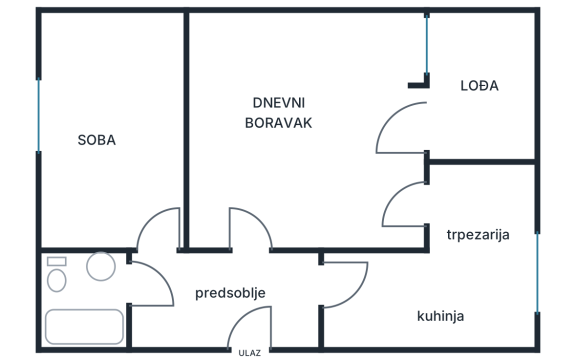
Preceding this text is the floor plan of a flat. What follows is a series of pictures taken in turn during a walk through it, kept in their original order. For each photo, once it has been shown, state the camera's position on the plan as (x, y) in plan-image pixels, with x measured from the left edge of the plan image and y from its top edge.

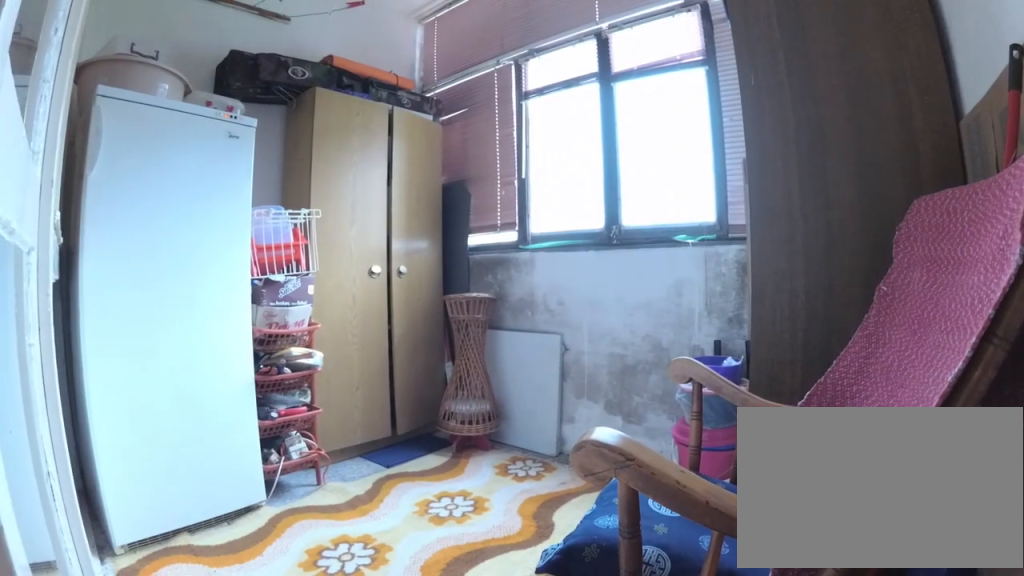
(423, 131)
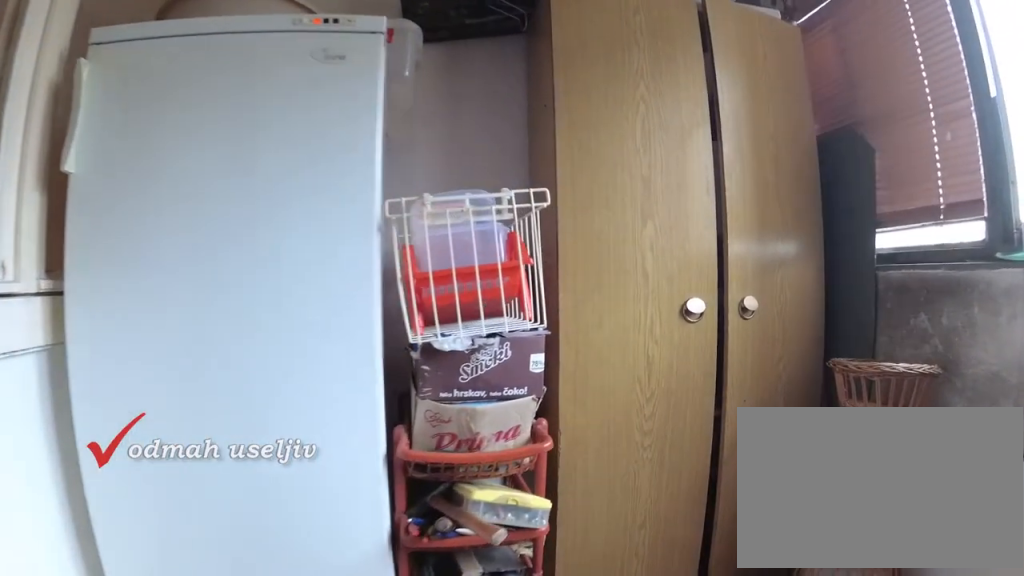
(479, 87)
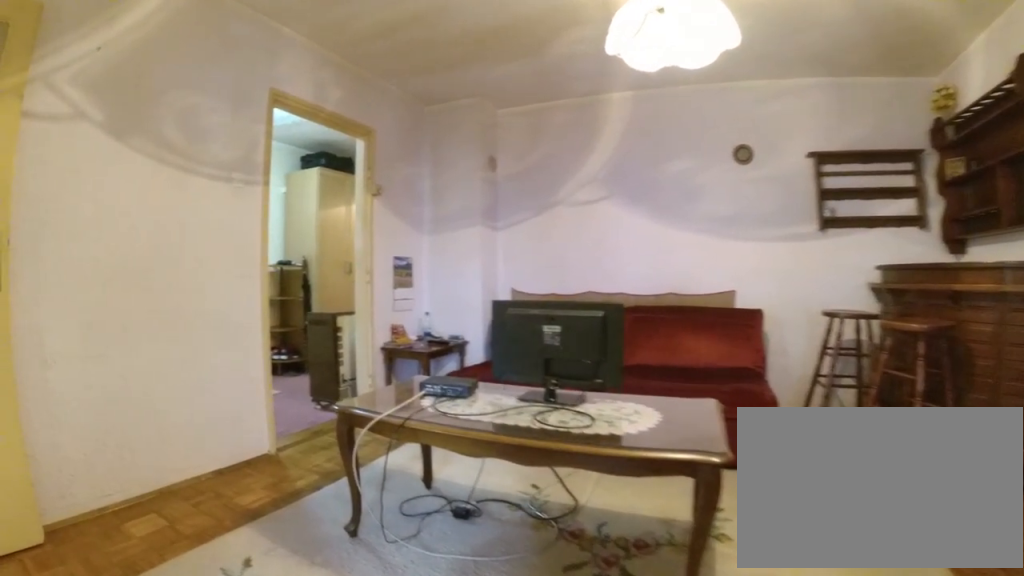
(401, 123)
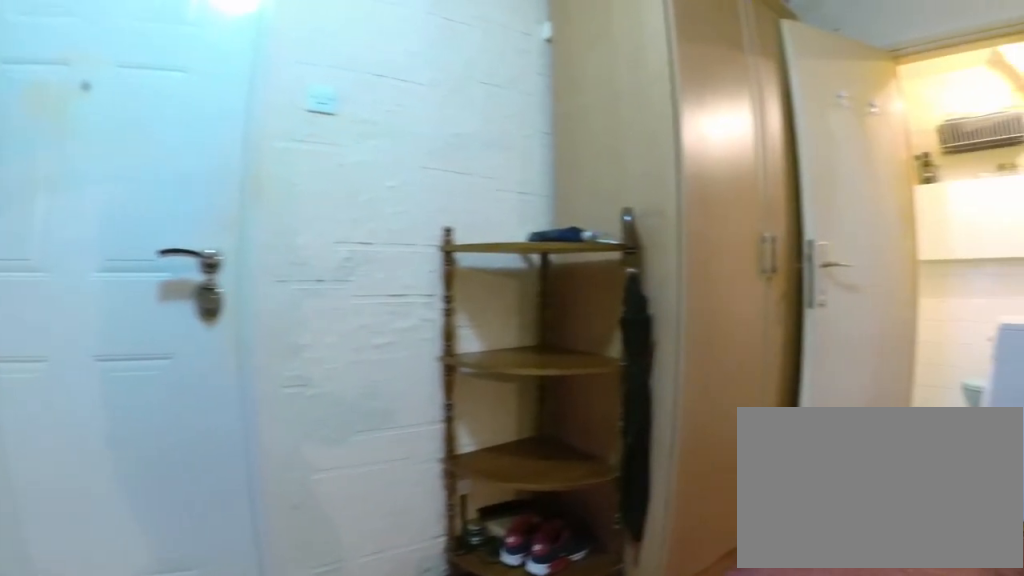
(250, 273)
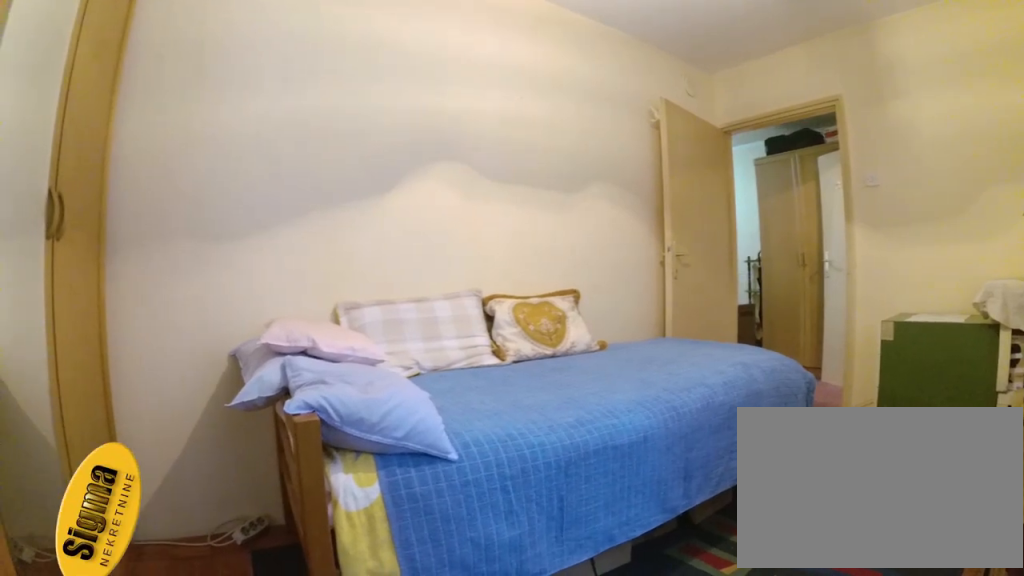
(69, 77)
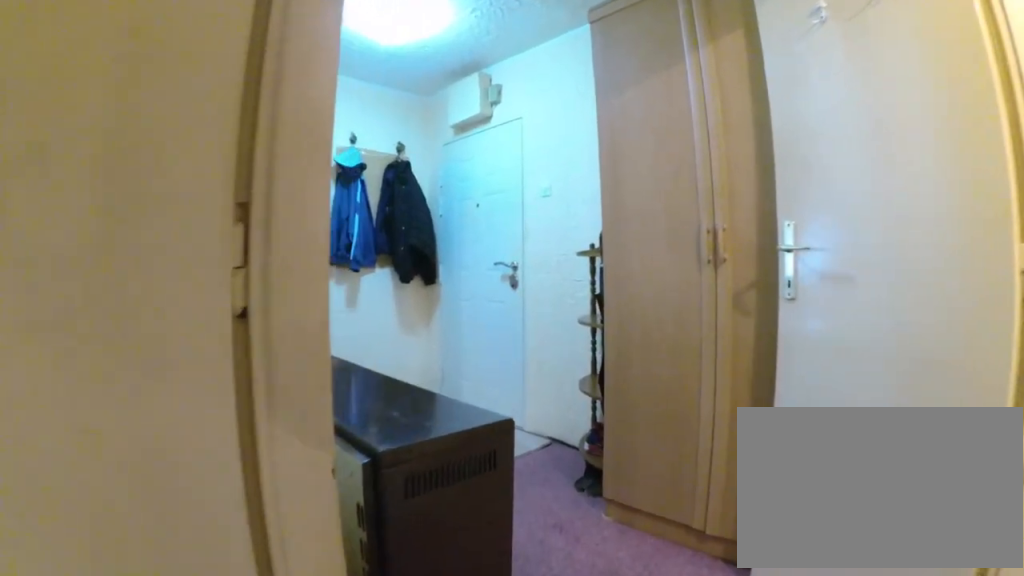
(151, 213)
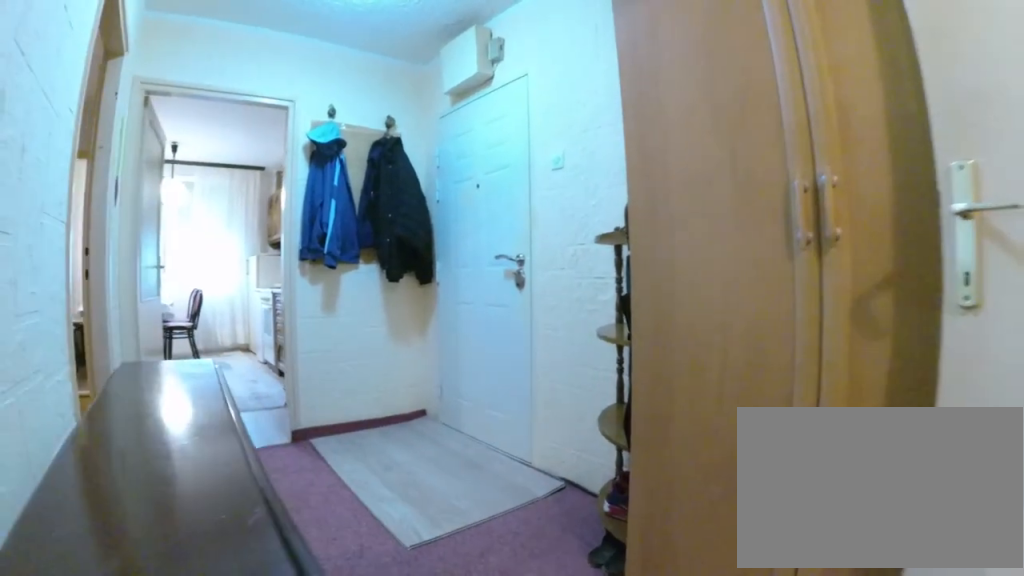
(161, 257)
